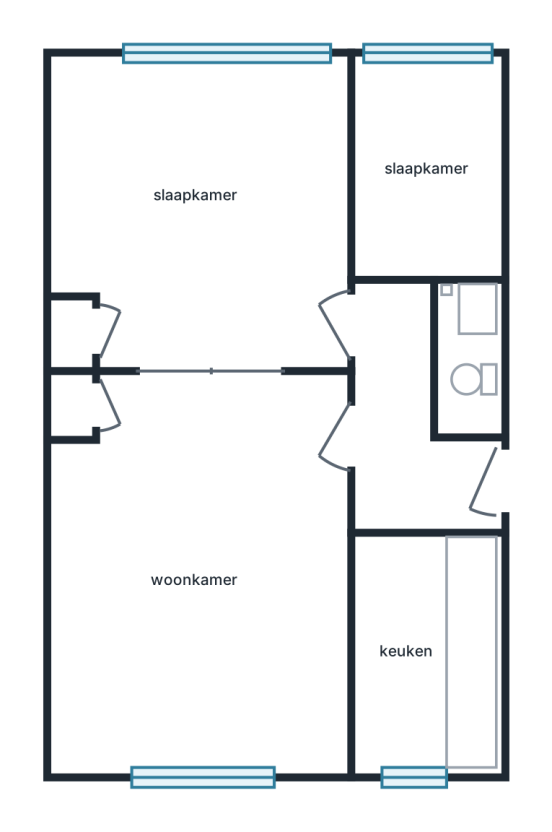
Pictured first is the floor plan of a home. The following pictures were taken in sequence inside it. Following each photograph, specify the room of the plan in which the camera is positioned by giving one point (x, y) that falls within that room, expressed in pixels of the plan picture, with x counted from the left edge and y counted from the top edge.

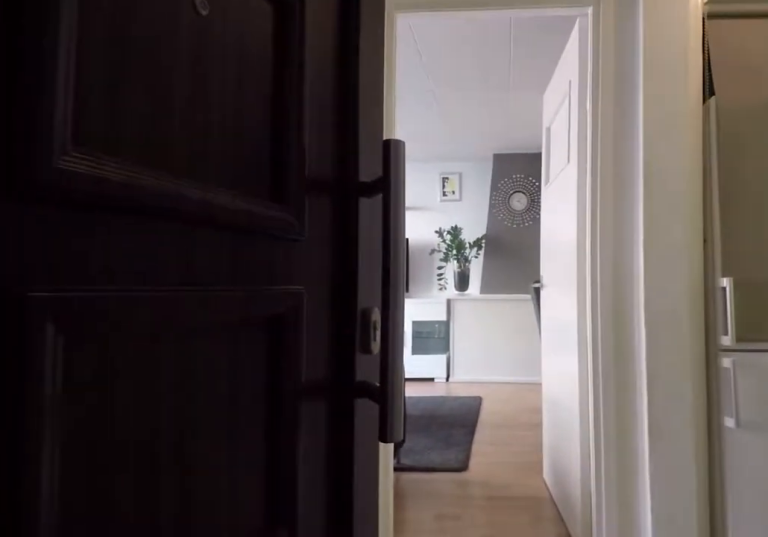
(411, 426)
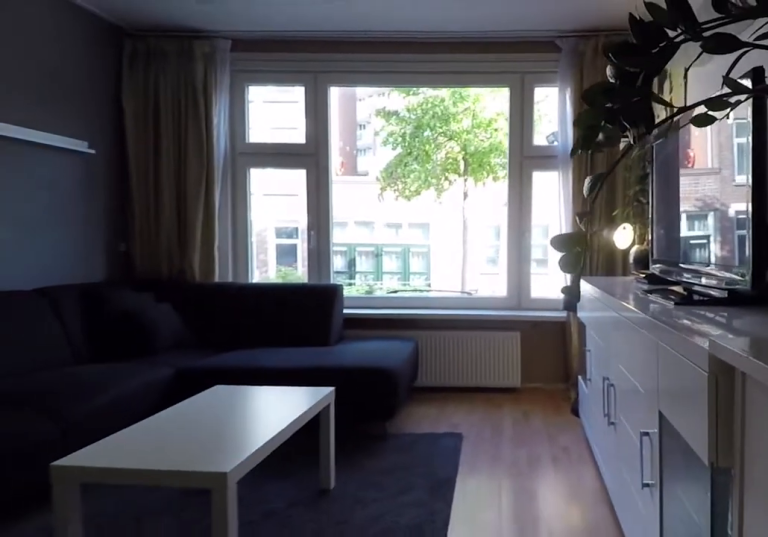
(206, 576)
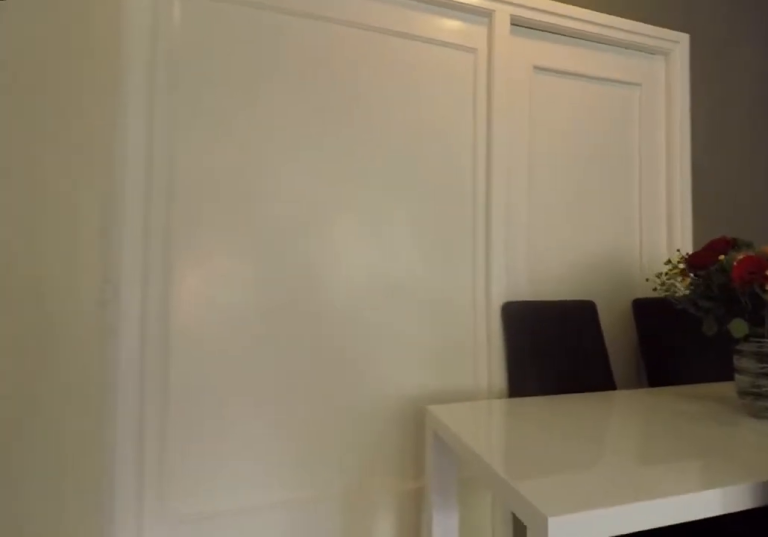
(206, 576)
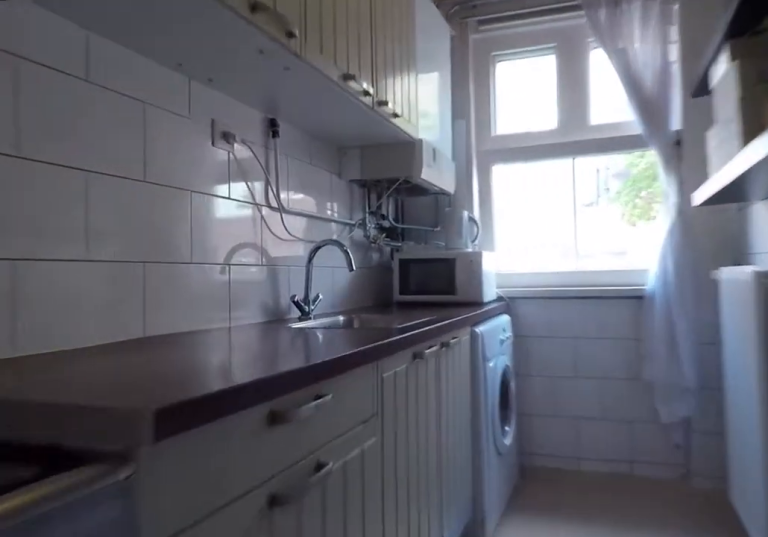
(425, 652)
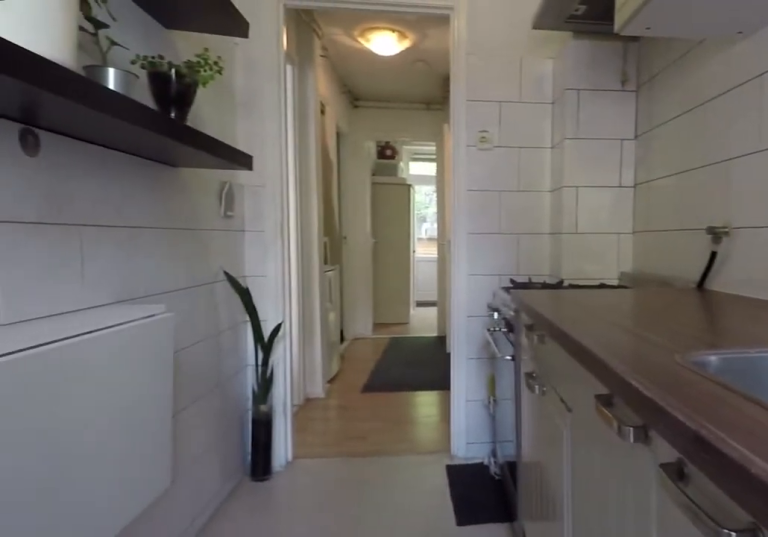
(425, 652)
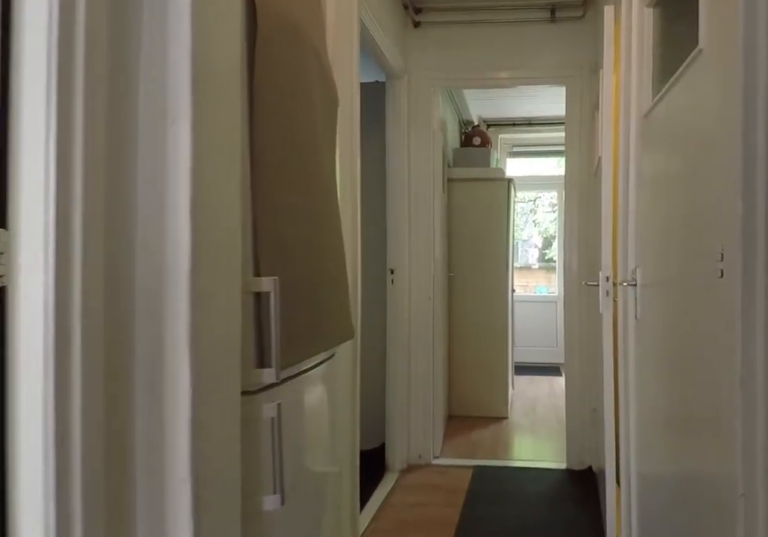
(410, 427)
